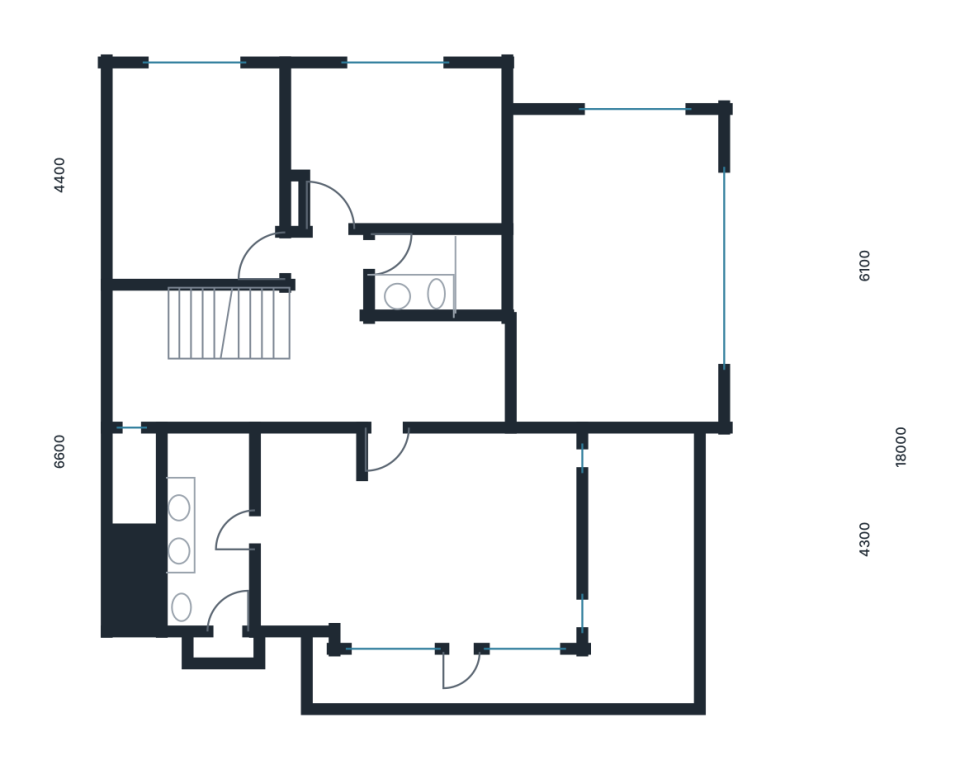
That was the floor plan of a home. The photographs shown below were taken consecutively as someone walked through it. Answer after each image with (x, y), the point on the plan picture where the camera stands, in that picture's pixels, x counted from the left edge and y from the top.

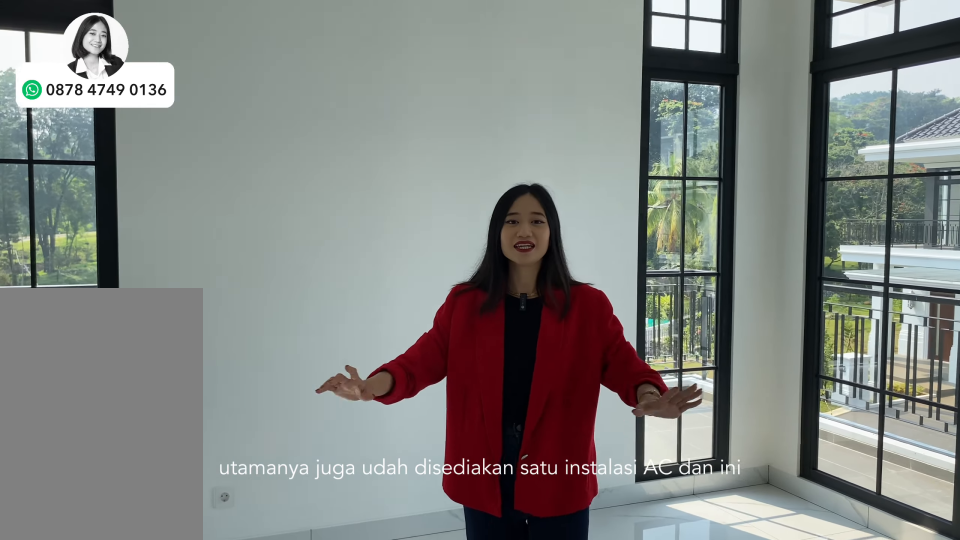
(486, 505)
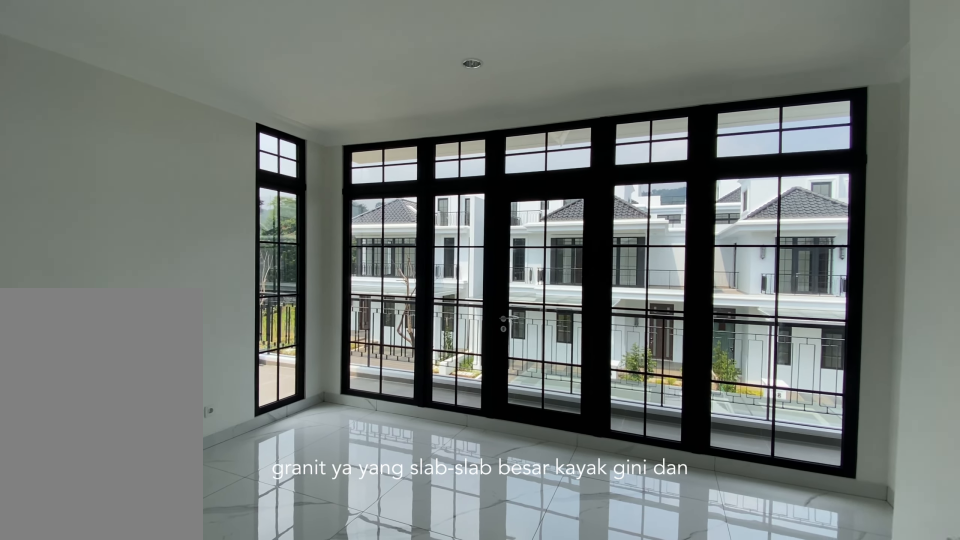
(486, 505)
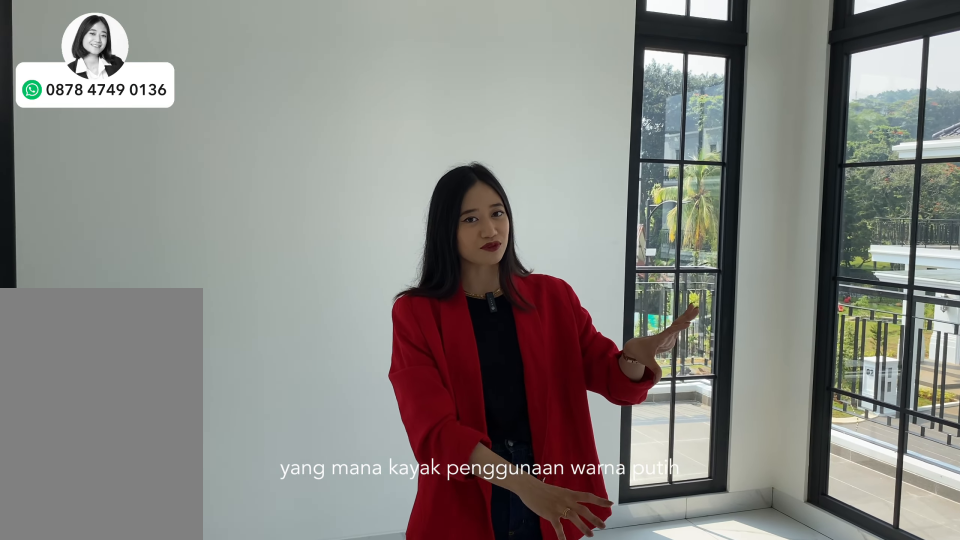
(486, 505)
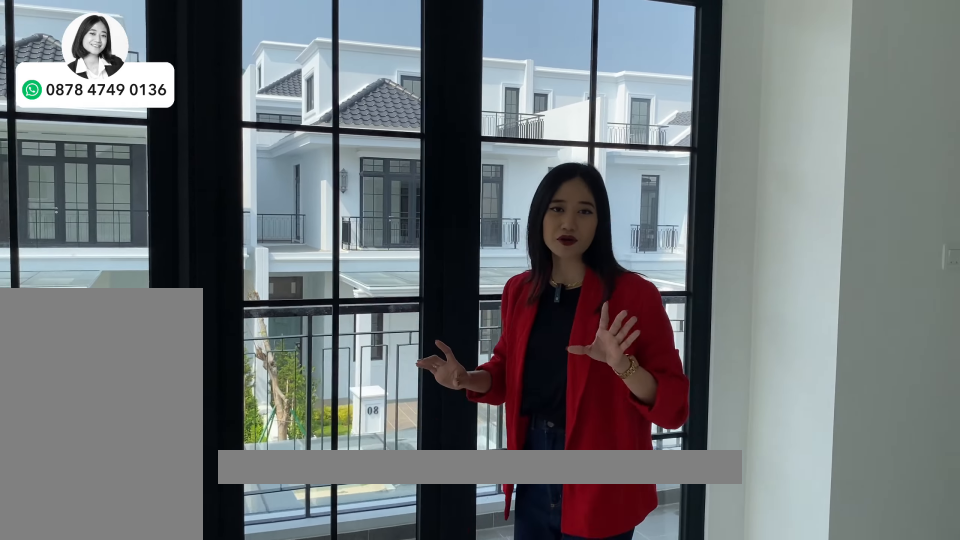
(304, 478)
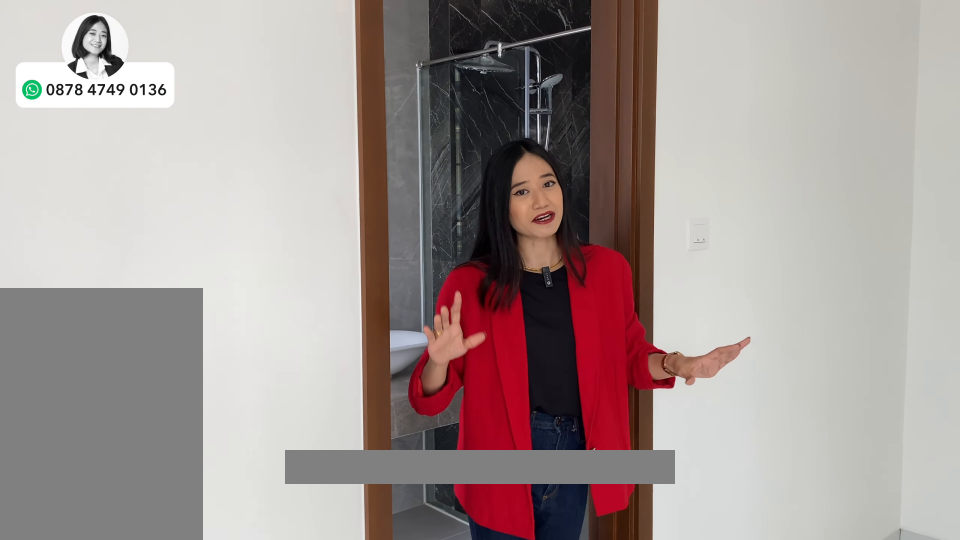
(221, 518)
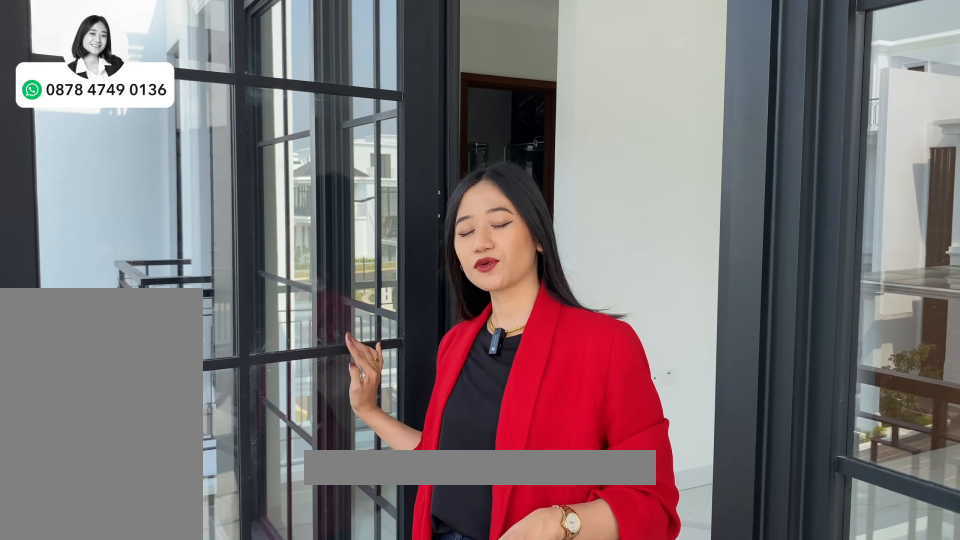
(503, 683)
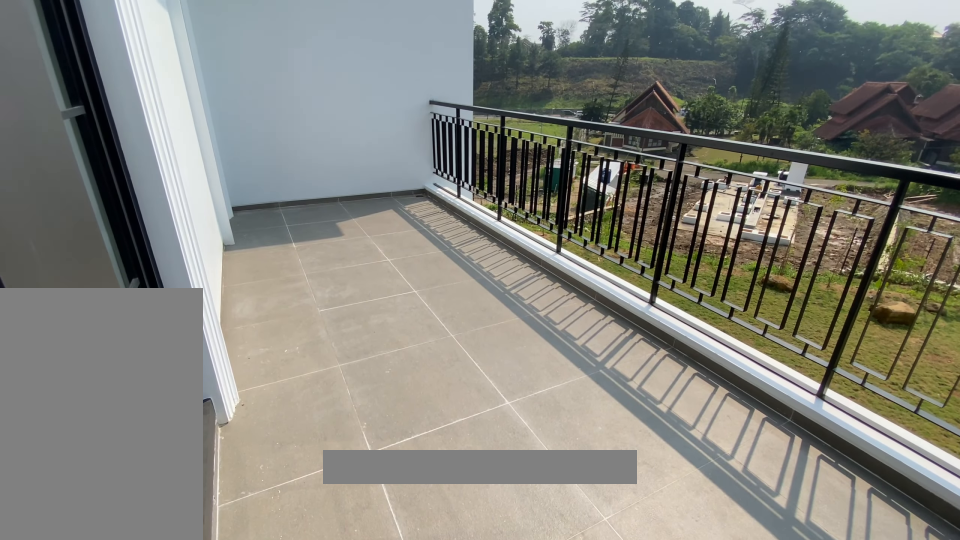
(653, 552)
